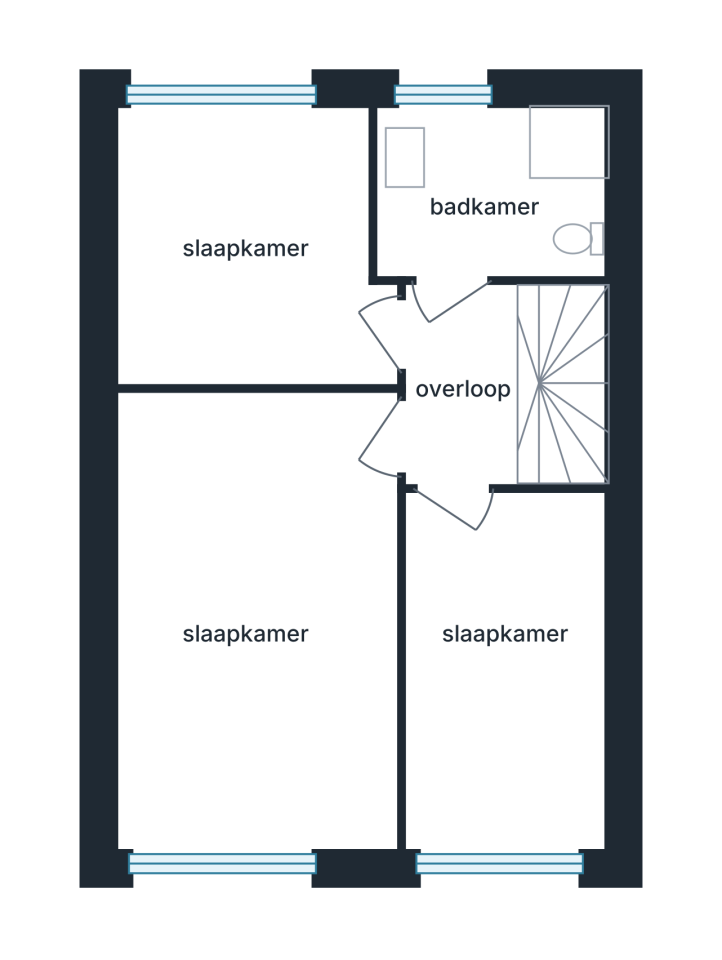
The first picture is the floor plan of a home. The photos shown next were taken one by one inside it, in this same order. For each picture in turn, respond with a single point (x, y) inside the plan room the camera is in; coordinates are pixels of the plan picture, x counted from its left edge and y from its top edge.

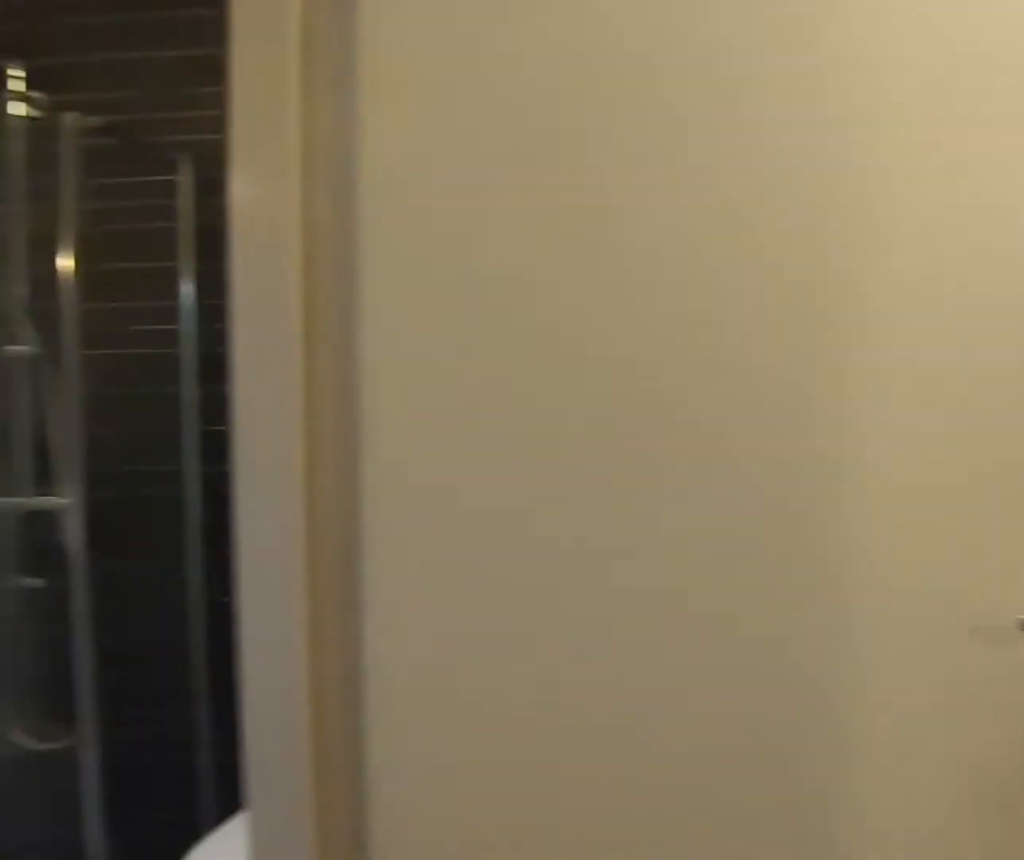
(460, 384)
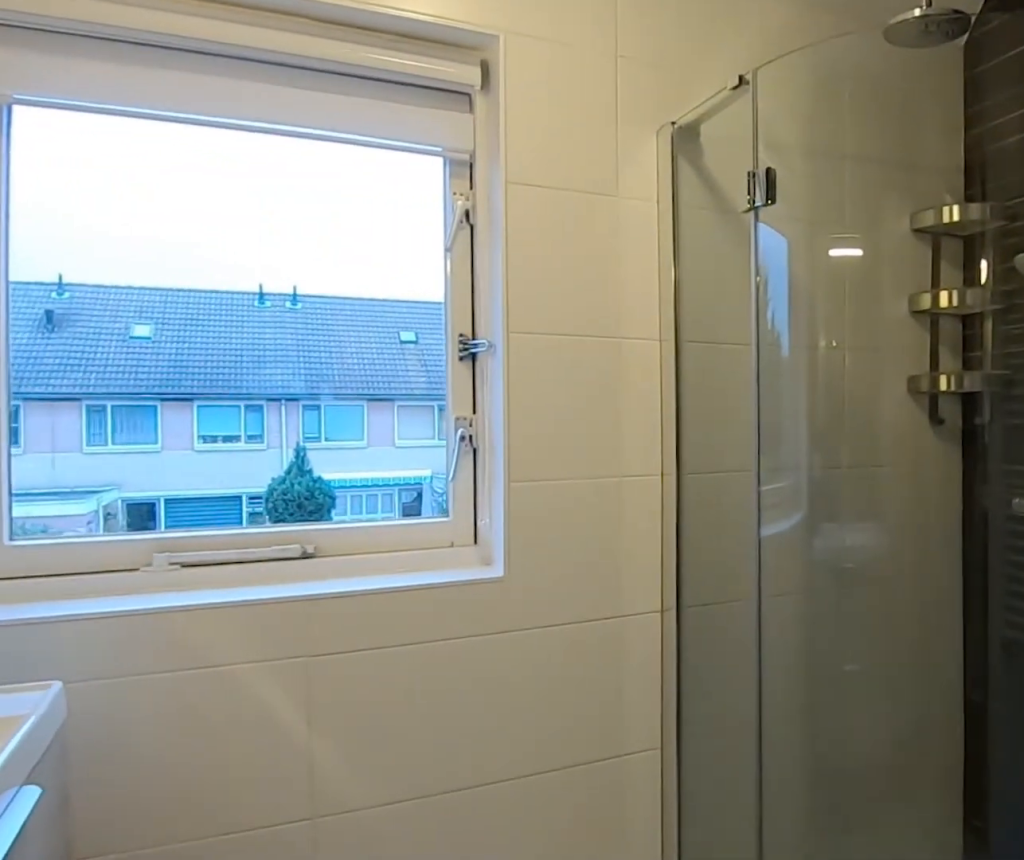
(492, 189)
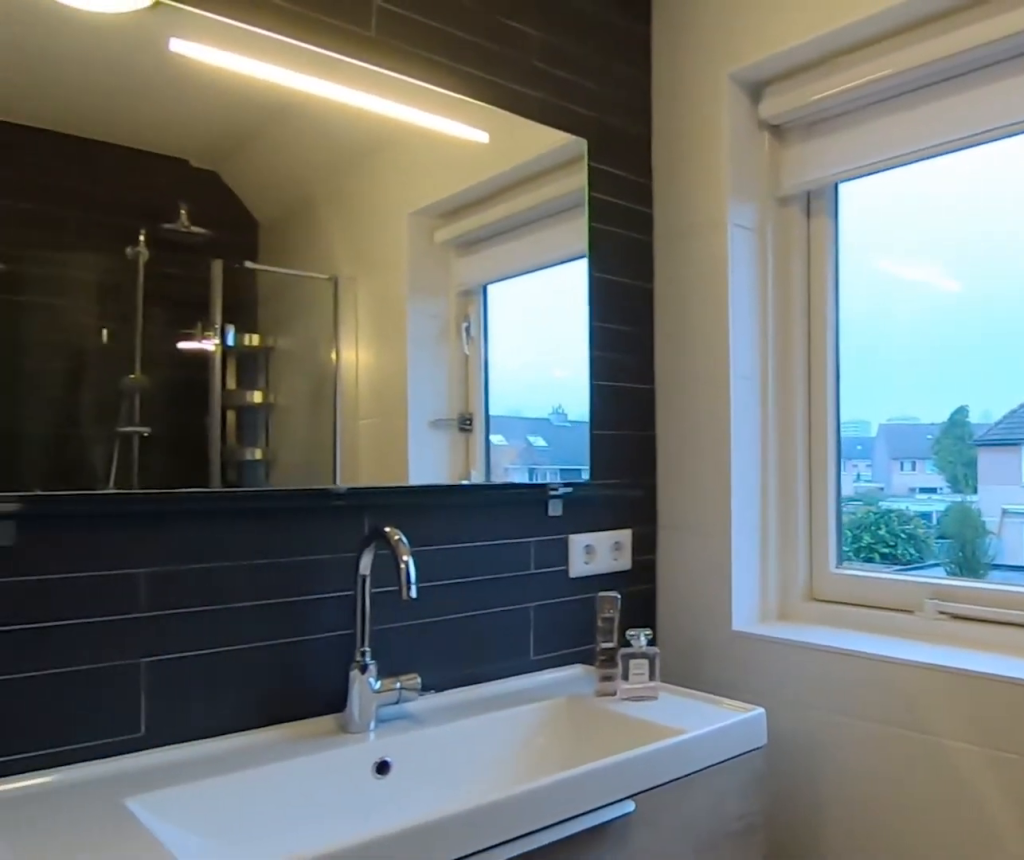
(492, 189)
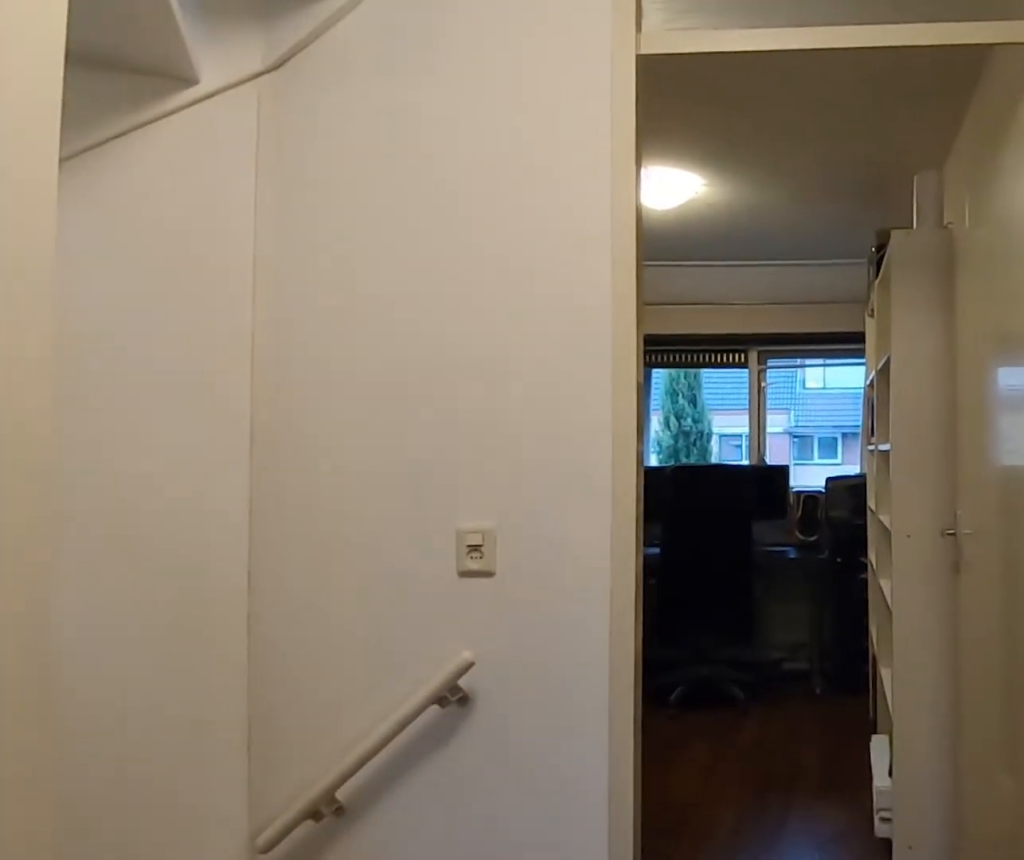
(460, 384)
